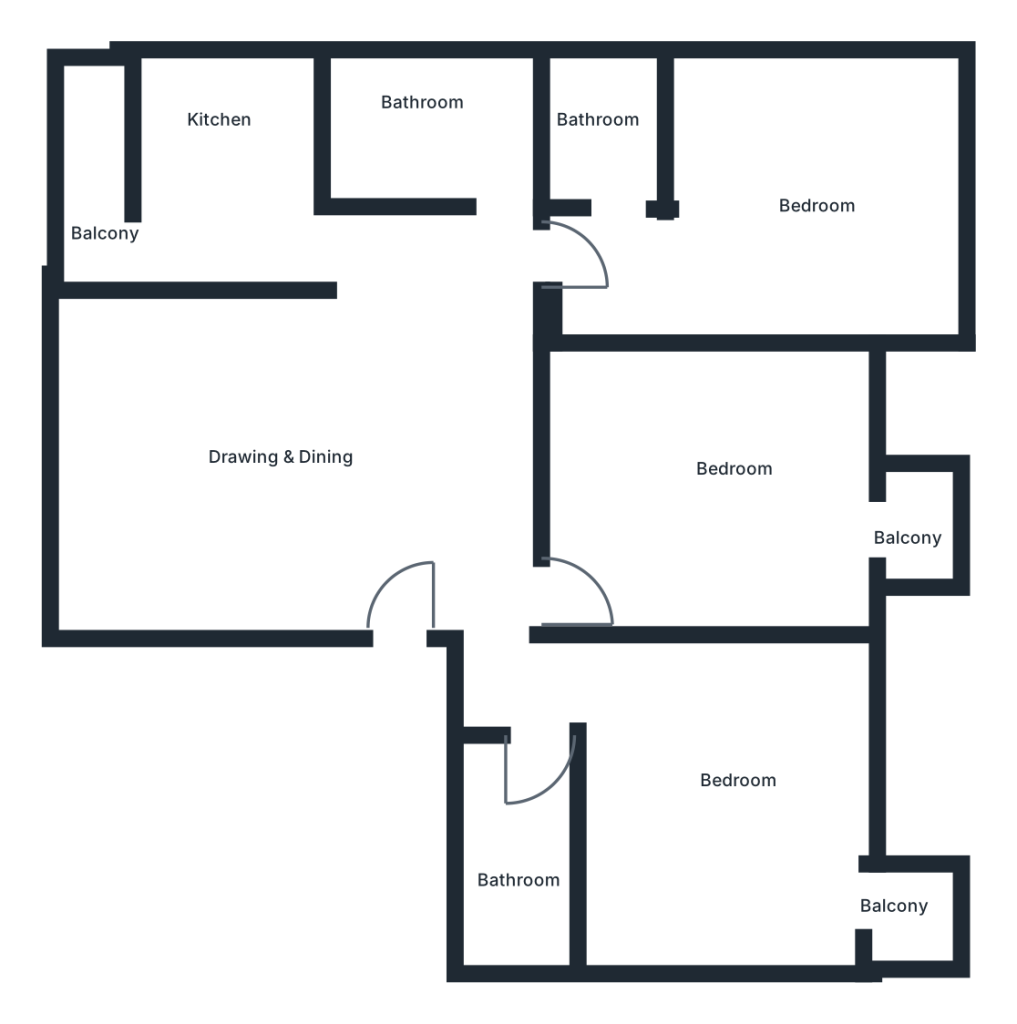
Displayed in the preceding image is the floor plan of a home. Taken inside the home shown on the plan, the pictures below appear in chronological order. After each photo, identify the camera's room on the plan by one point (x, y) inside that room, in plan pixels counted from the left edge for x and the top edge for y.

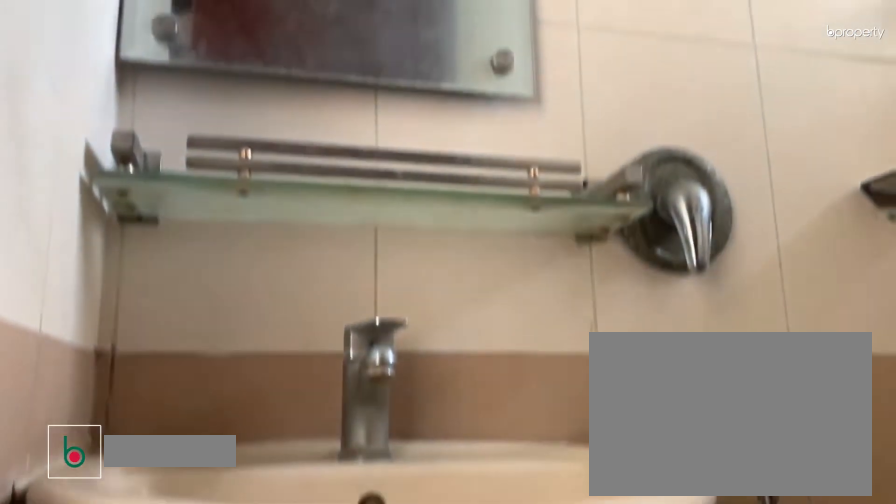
(614, 147)
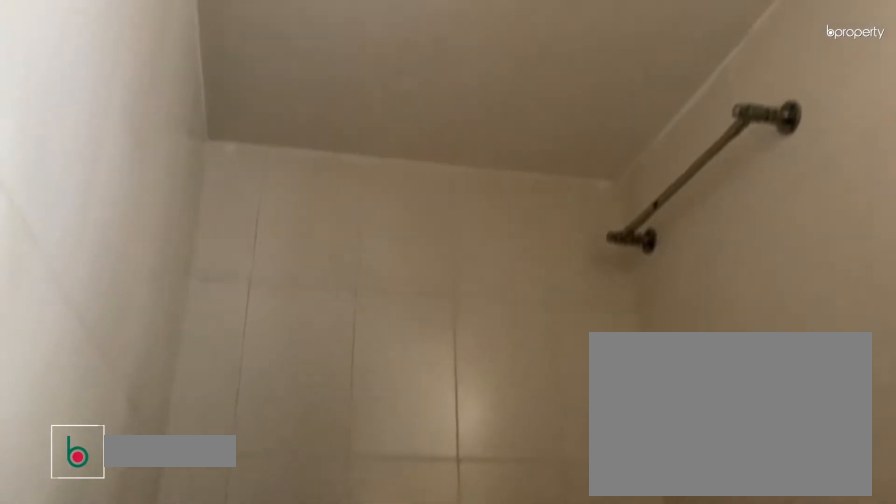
(465, 126)
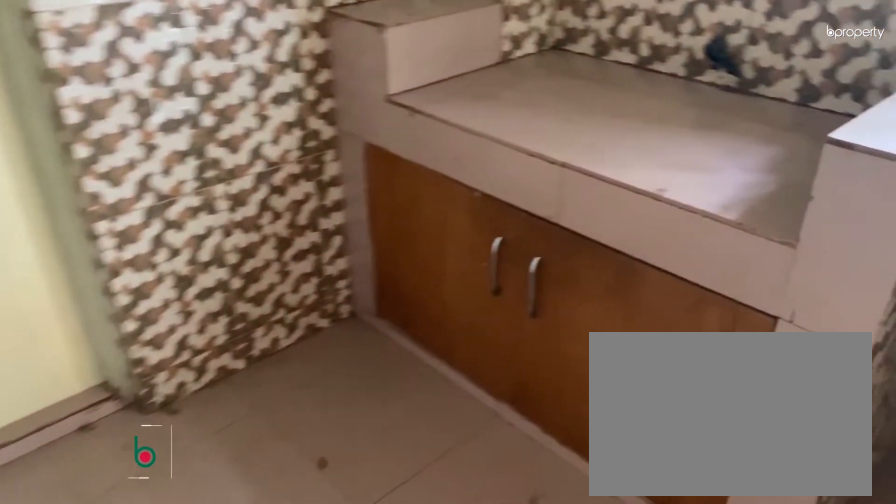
(233, 156)
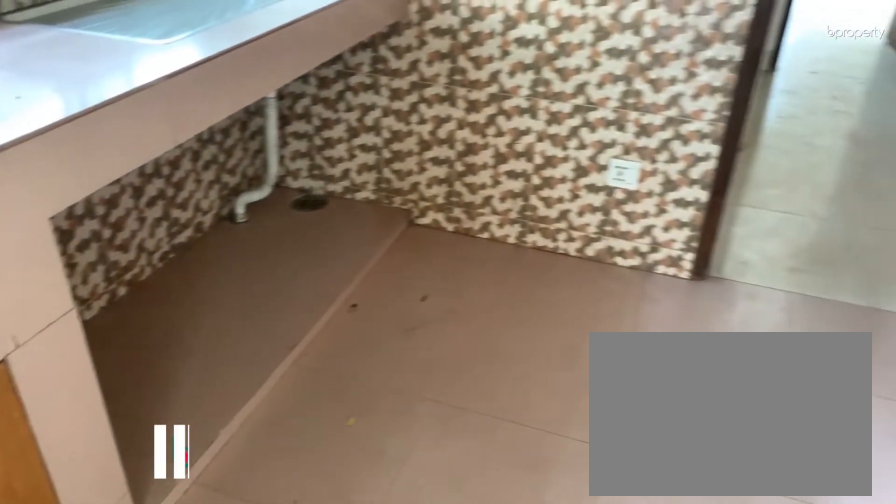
(233, 156)
